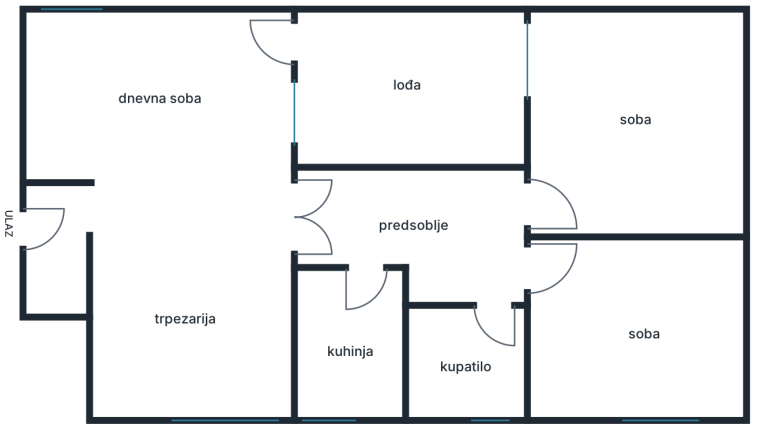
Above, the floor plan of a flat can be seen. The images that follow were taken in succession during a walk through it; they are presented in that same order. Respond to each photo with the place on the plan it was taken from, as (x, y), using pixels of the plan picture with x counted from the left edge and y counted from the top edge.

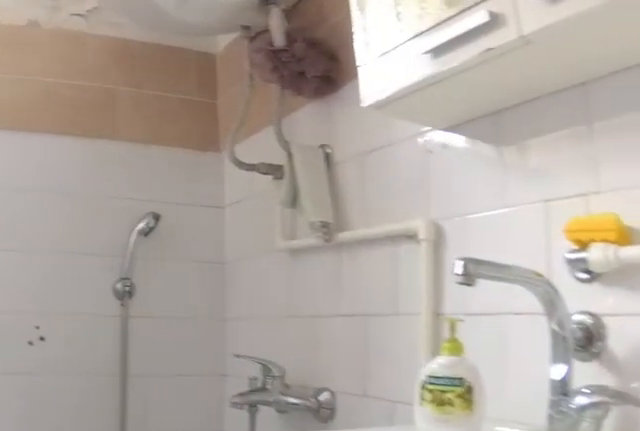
(487, 326)
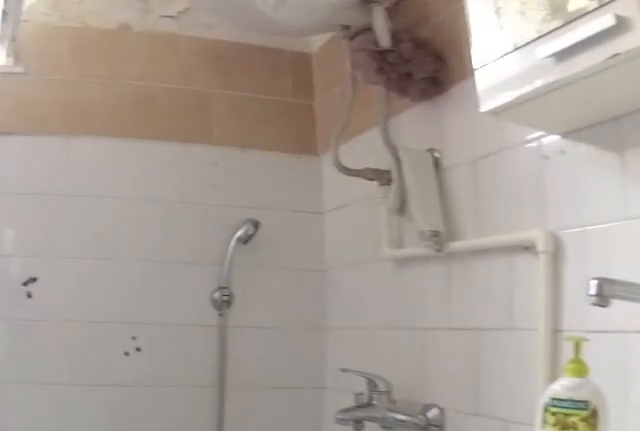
(487, 333)
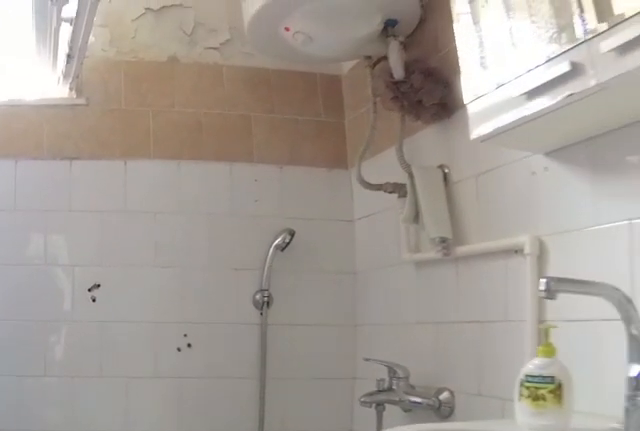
(486, 326)
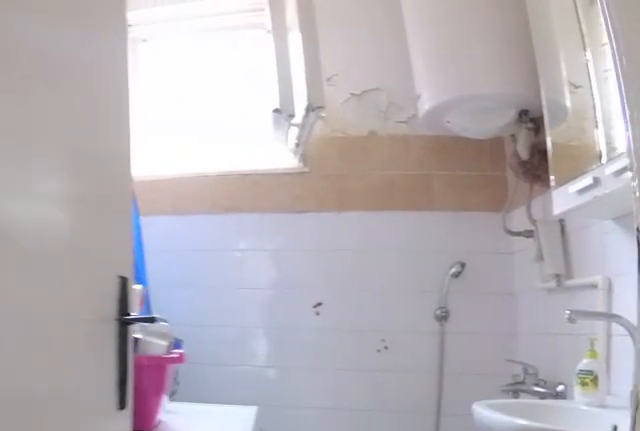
(478, 283)
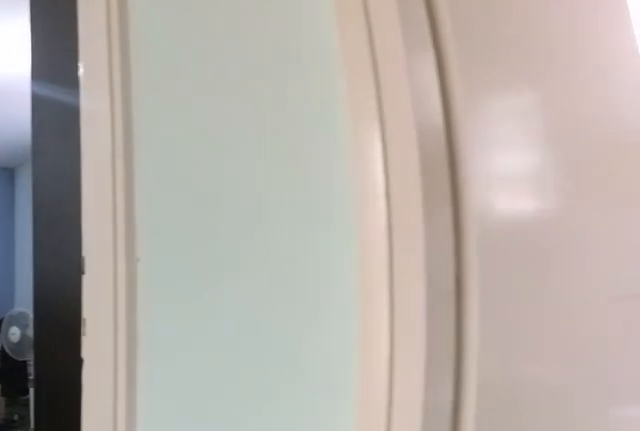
(468, 271)
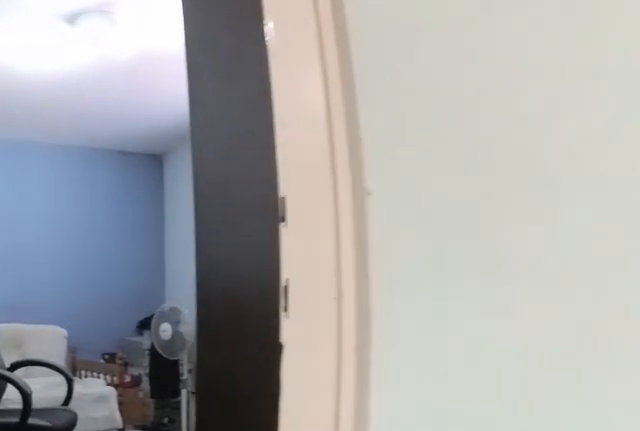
(487, 267)
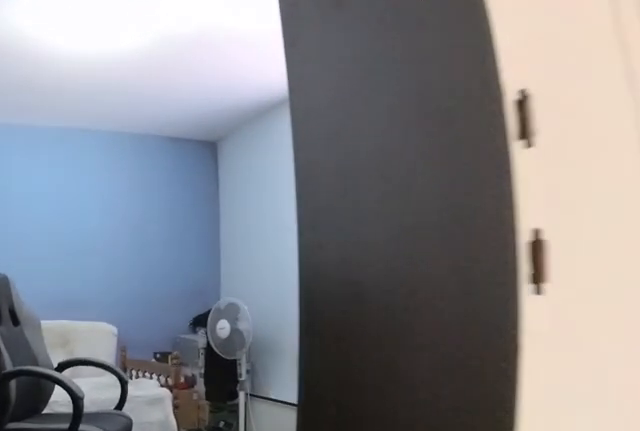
(502, 264)
